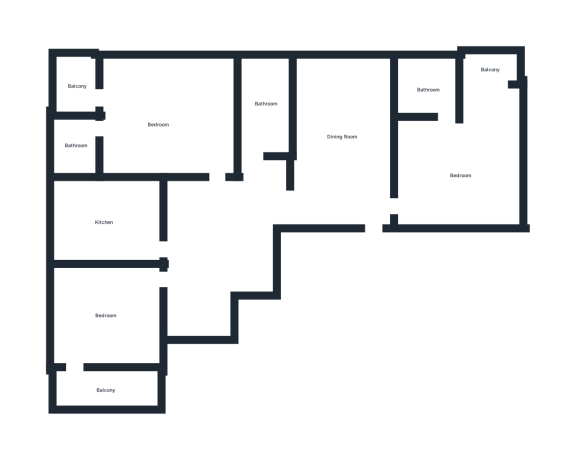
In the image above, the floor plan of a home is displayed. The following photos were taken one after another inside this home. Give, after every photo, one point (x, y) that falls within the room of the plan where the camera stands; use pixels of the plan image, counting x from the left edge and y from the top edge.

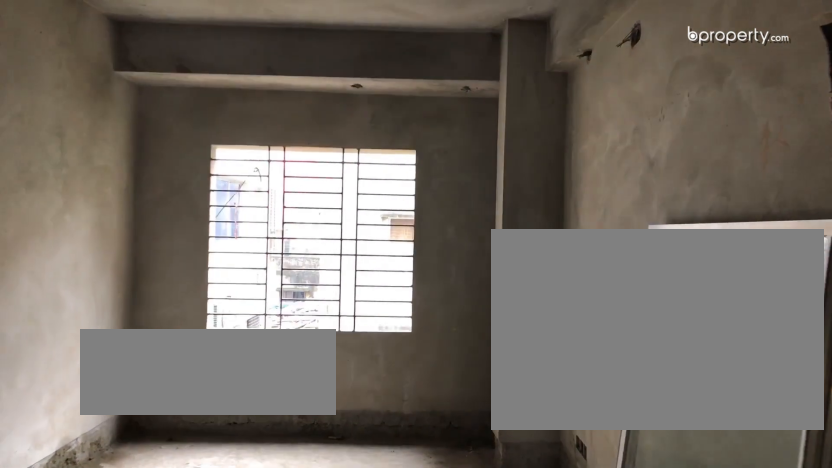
(345, 136)
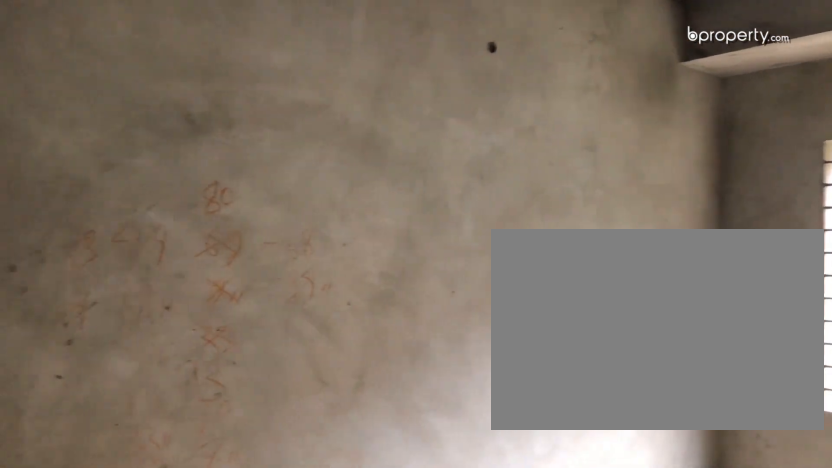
(345, 136)
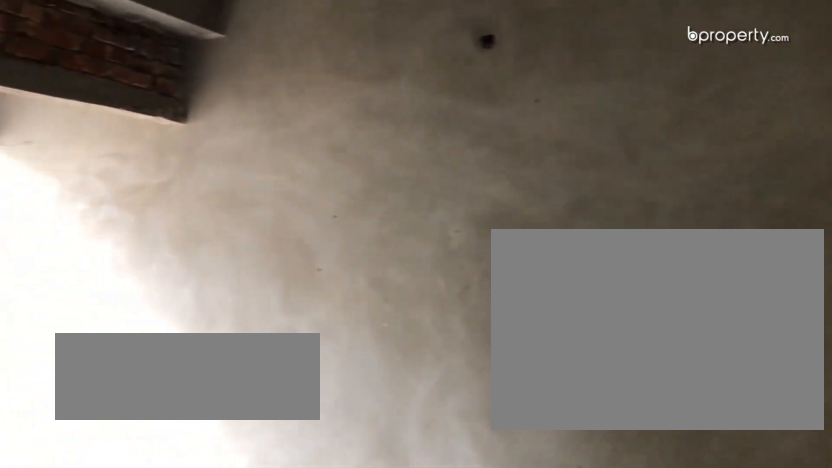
(452, 170)
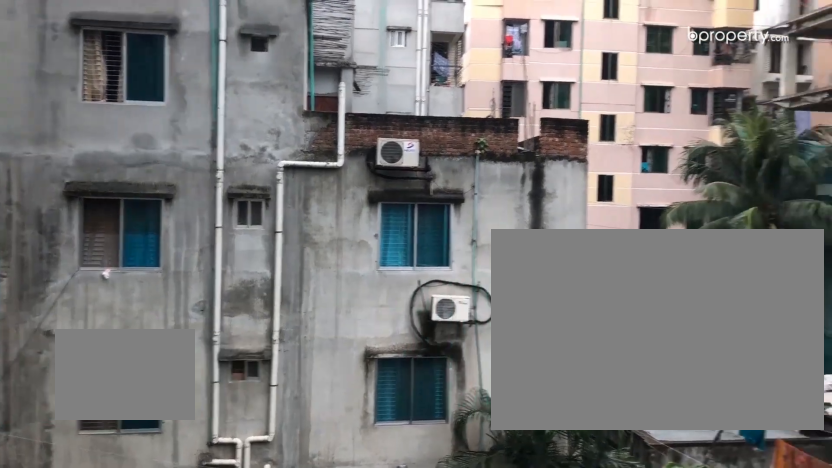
(488, 77)
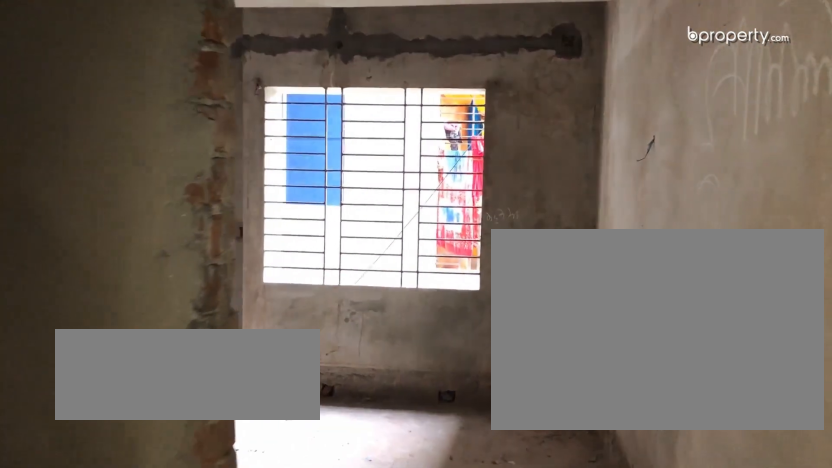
(216, 185)
